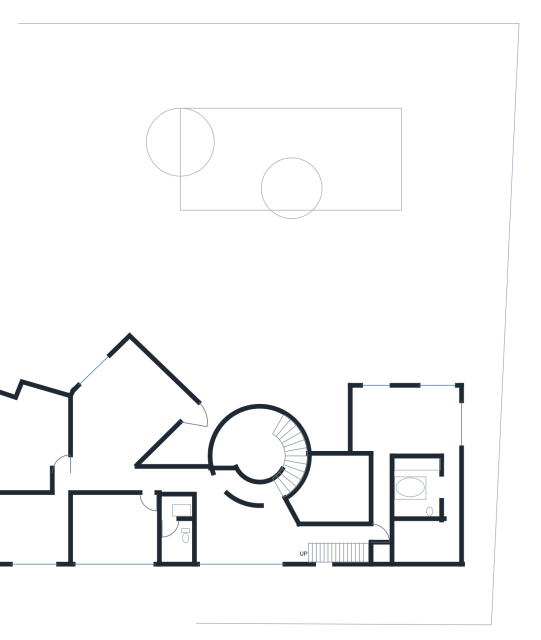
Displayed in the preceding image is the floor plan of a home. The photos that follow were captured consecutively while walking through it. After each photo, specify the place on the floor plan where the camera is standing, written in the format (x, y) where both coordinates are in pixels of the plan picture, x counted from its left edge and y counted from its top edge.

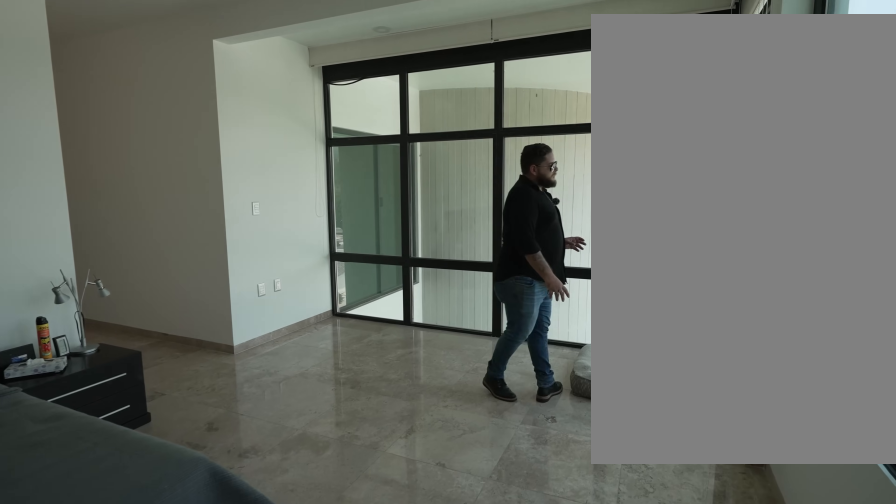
(428, 399)
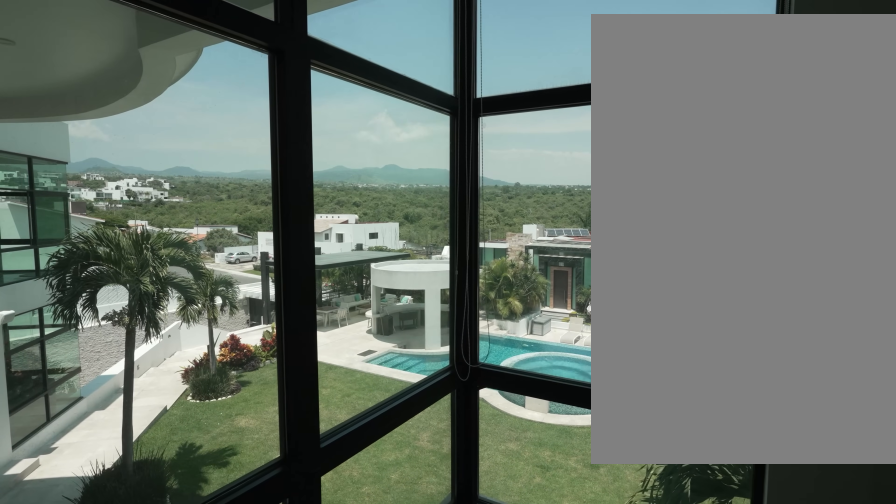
(396, 400)
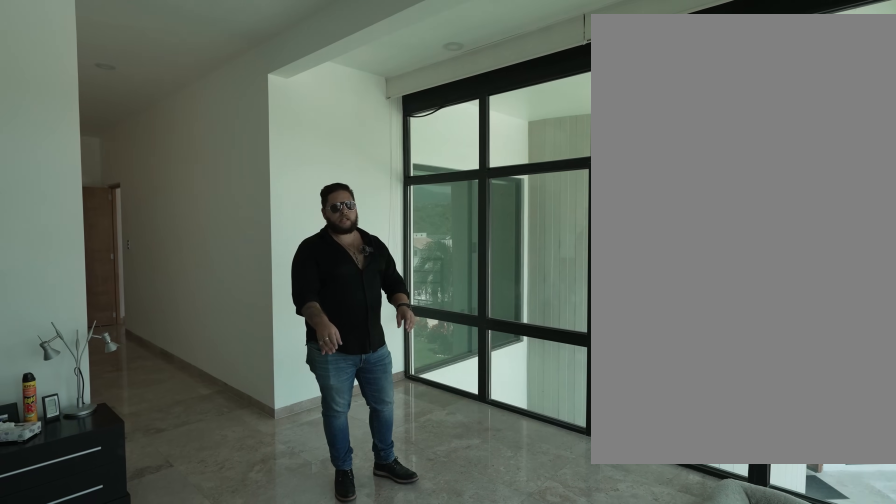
(396, 400)
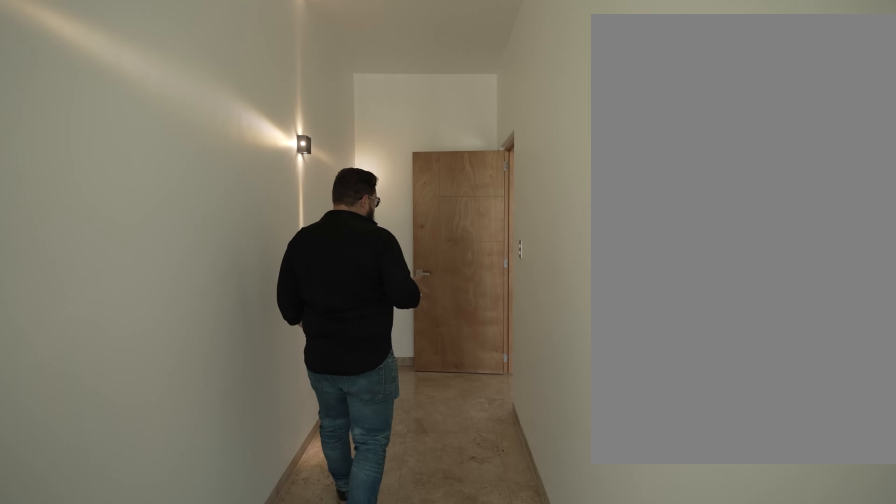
(374, 453)
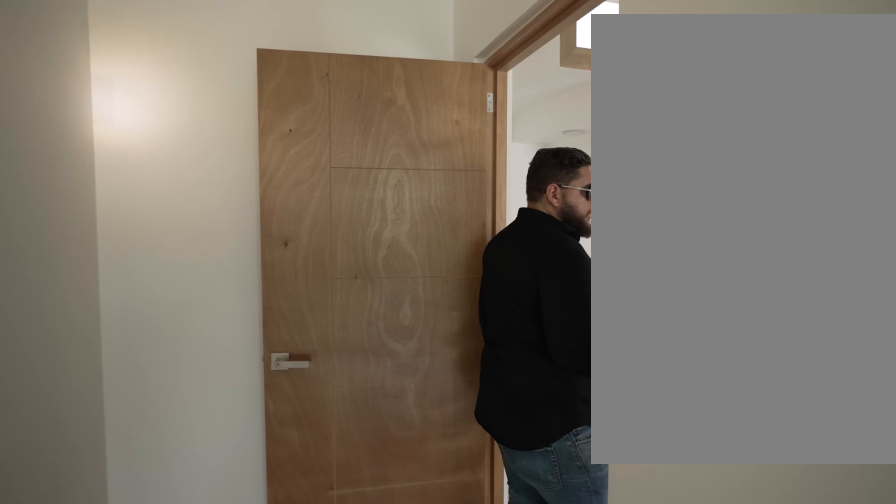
(377, 481)
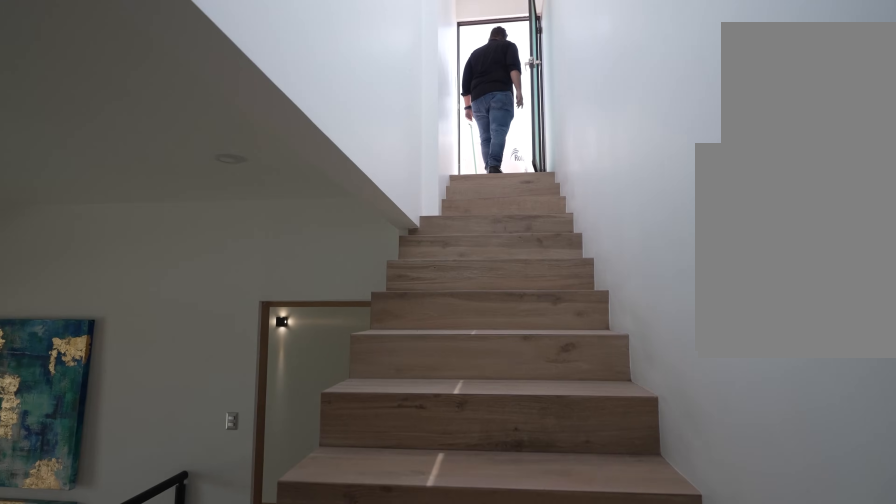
(322, 553)
